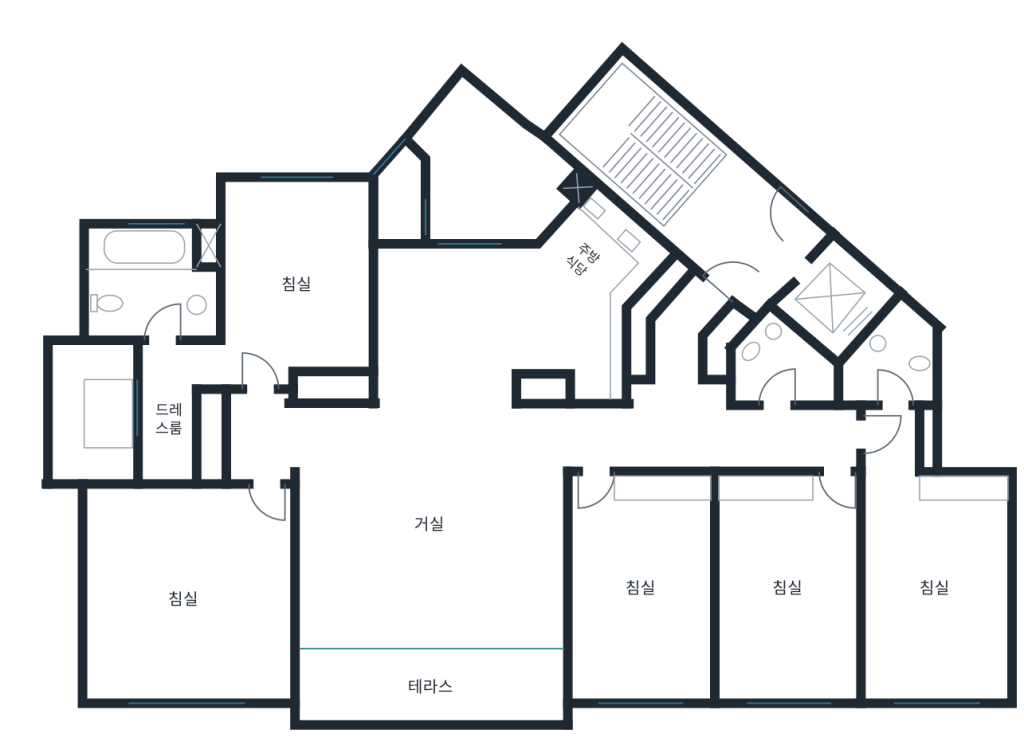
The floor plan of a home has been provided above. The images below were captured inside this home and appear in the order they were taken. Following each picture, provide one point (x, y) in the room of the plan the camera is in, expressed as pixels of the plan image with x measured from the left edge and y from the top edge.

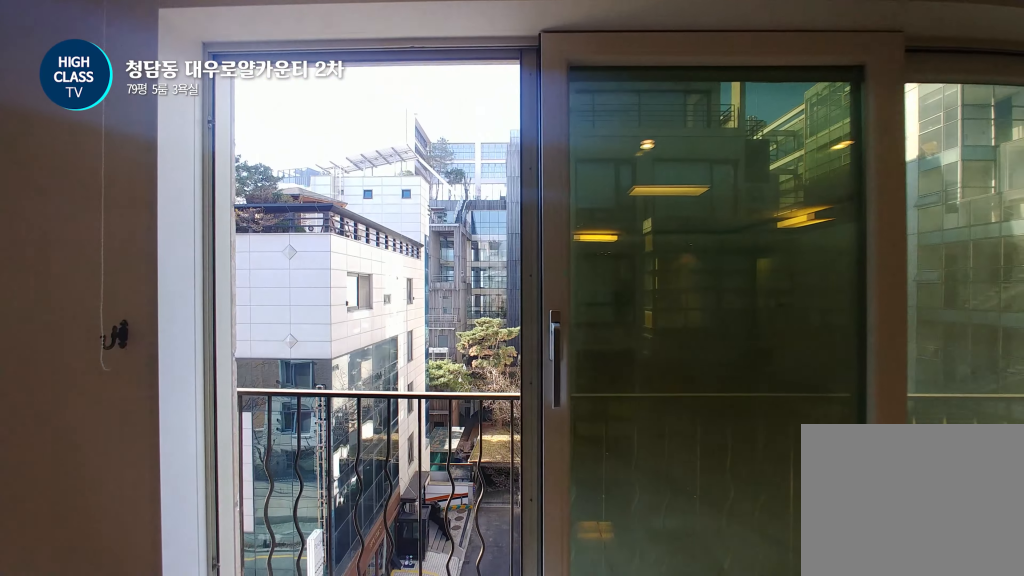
(430, 538)
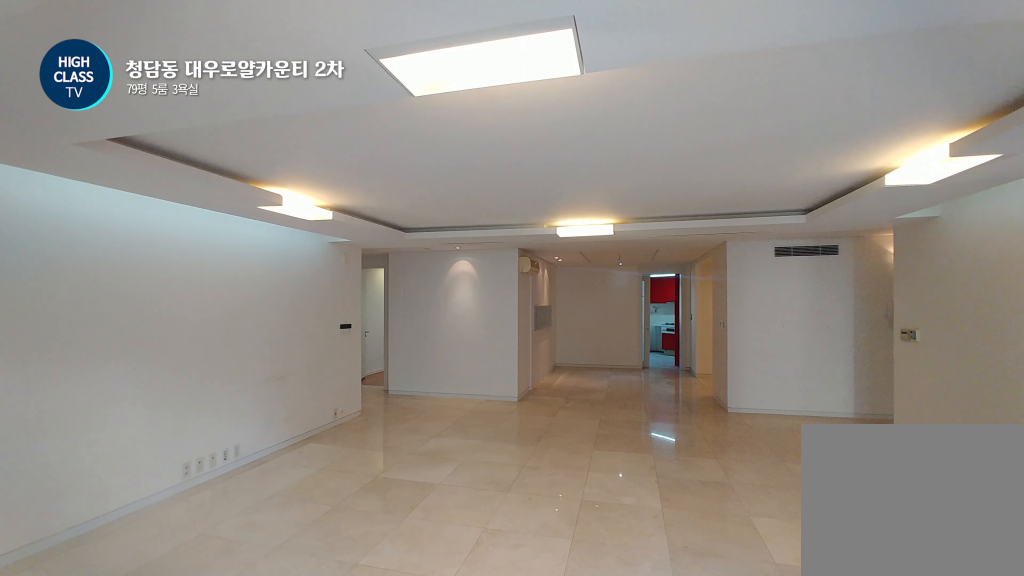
(430, 538)
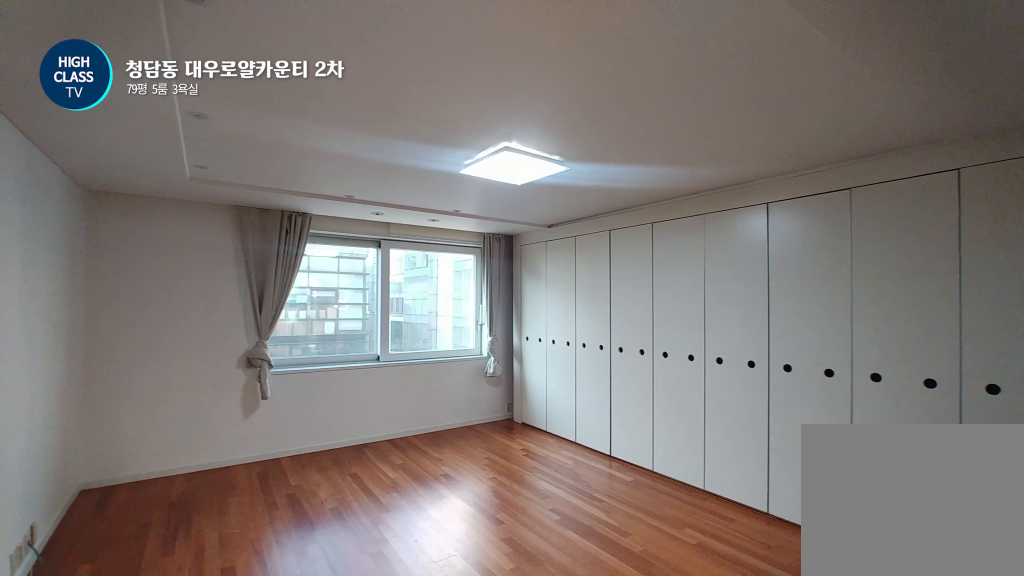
(188, 597)
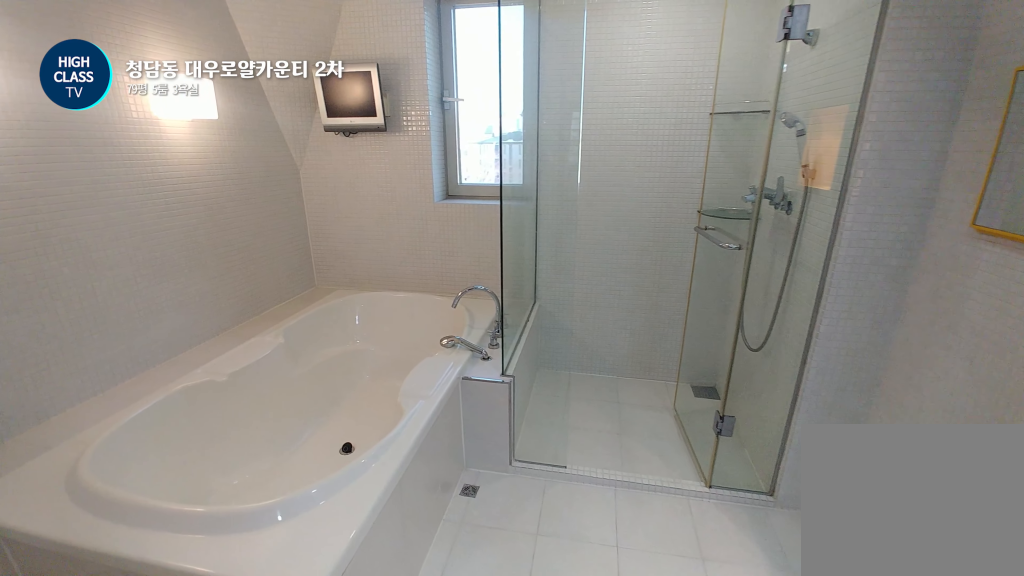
(153, 283)
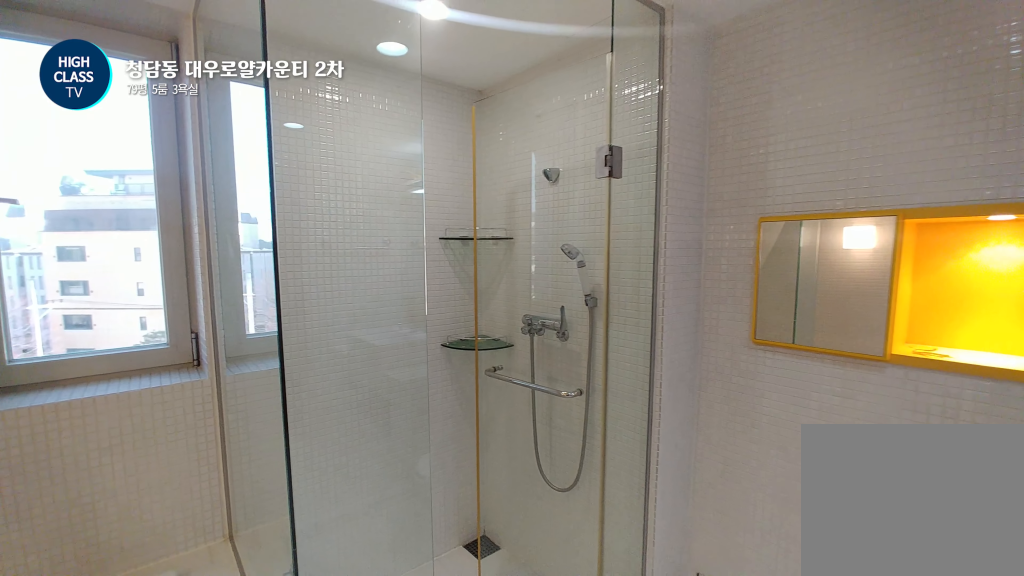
(153, 283)
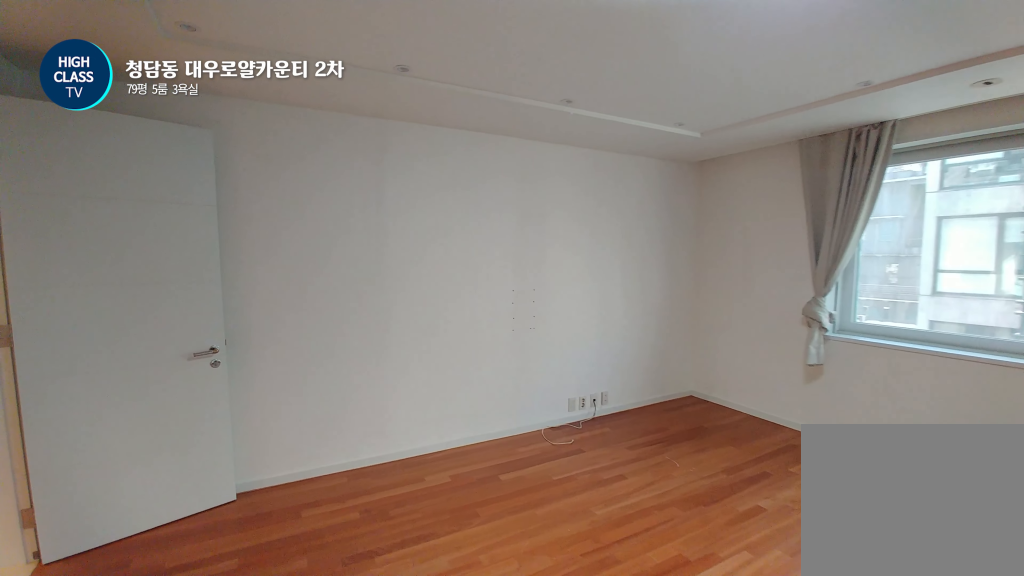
(185, 598)
